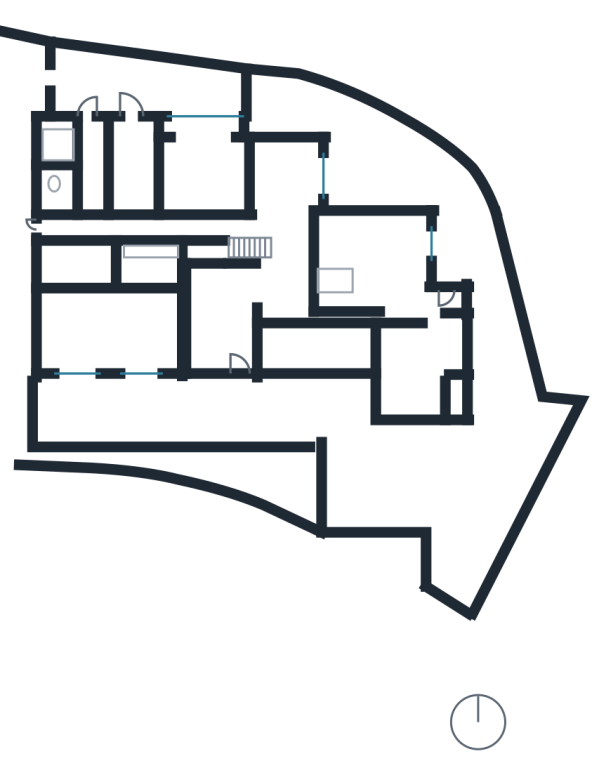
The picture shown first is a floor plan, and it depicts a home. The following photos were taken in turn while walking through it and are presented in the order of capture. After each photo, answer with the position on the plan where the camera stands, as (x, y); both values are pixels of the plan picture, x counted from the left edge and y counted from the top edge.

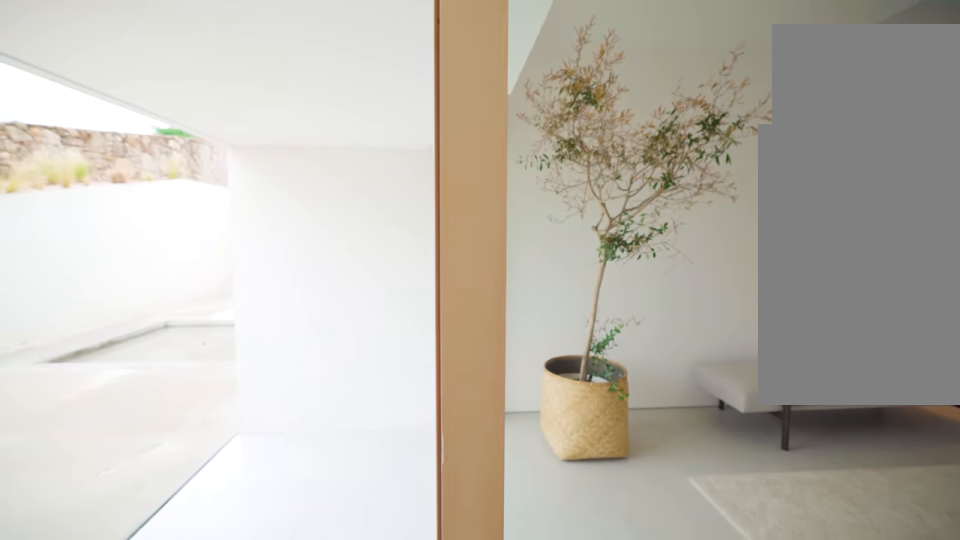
(240, 358)
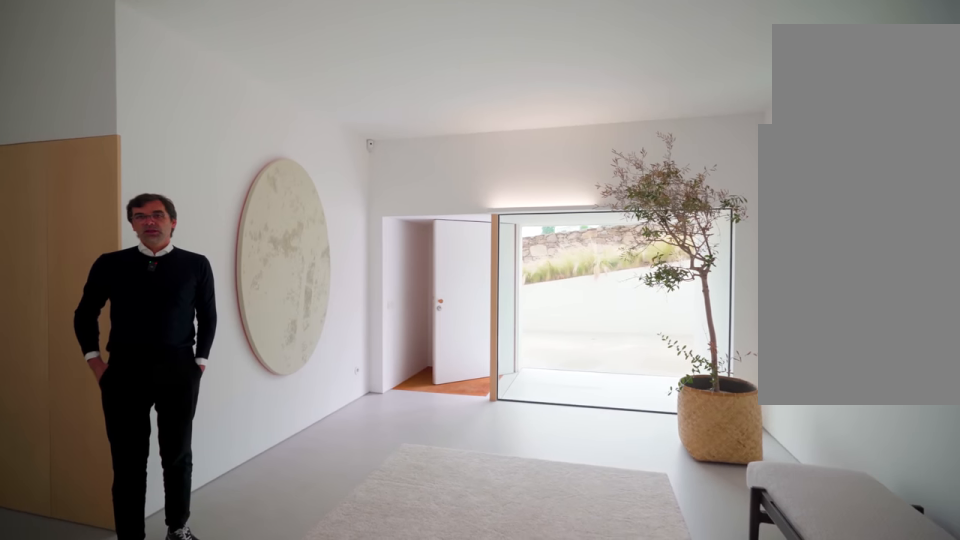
(202, 286)
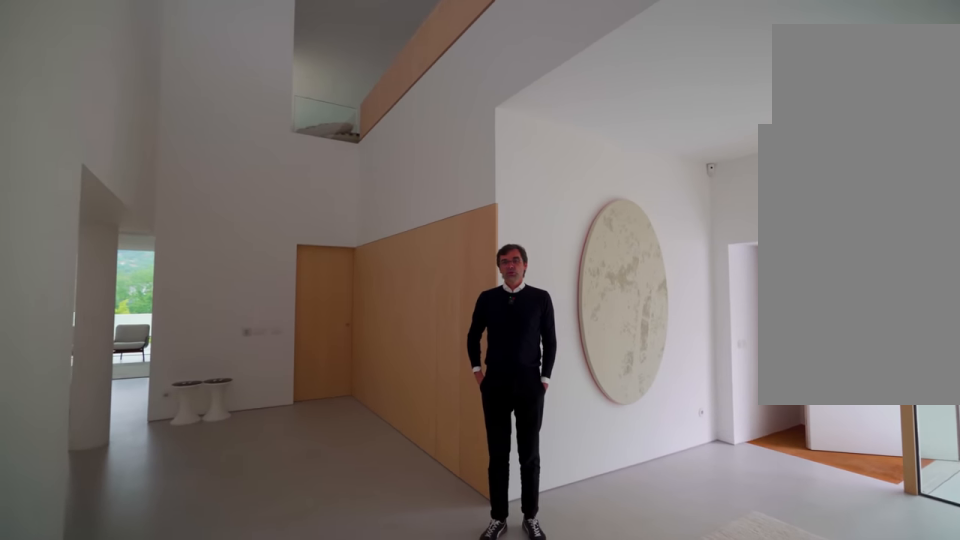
(208, 283)
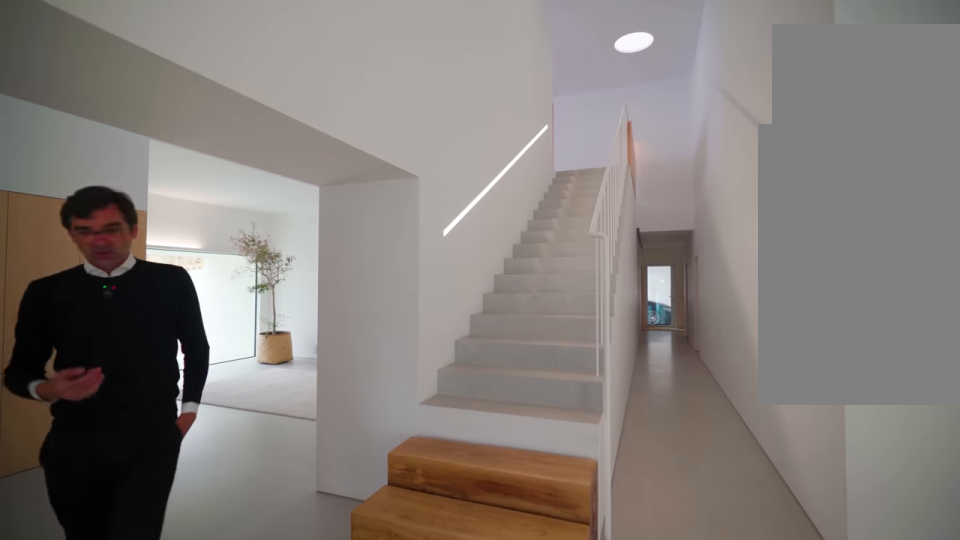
(304, 230)
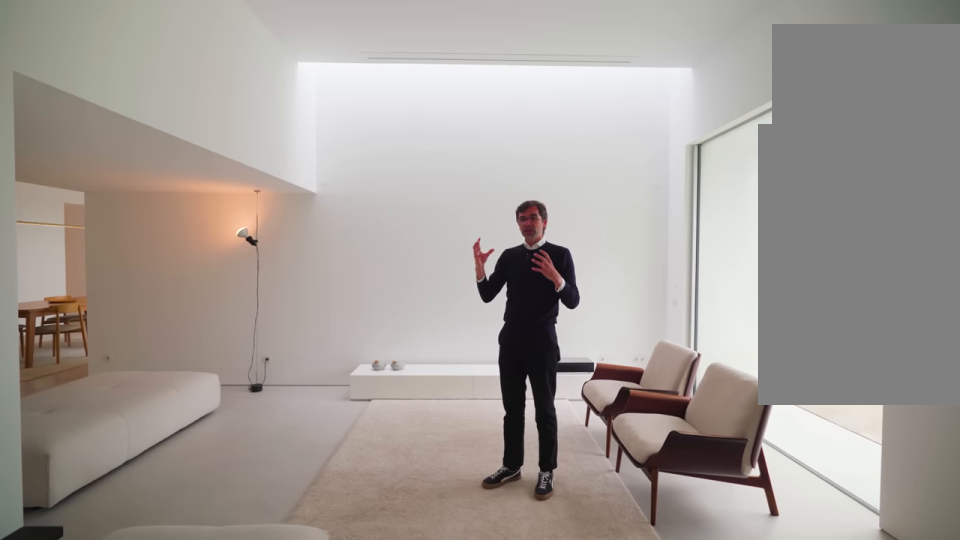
(395, 273)
